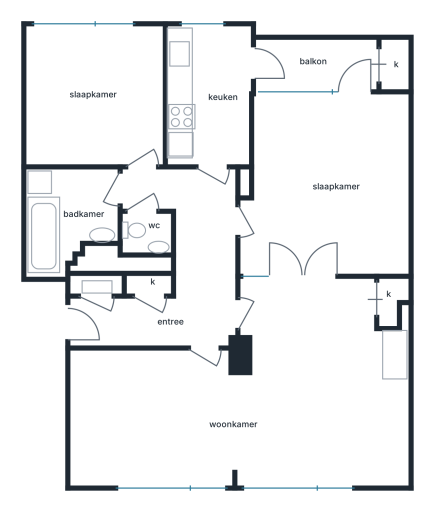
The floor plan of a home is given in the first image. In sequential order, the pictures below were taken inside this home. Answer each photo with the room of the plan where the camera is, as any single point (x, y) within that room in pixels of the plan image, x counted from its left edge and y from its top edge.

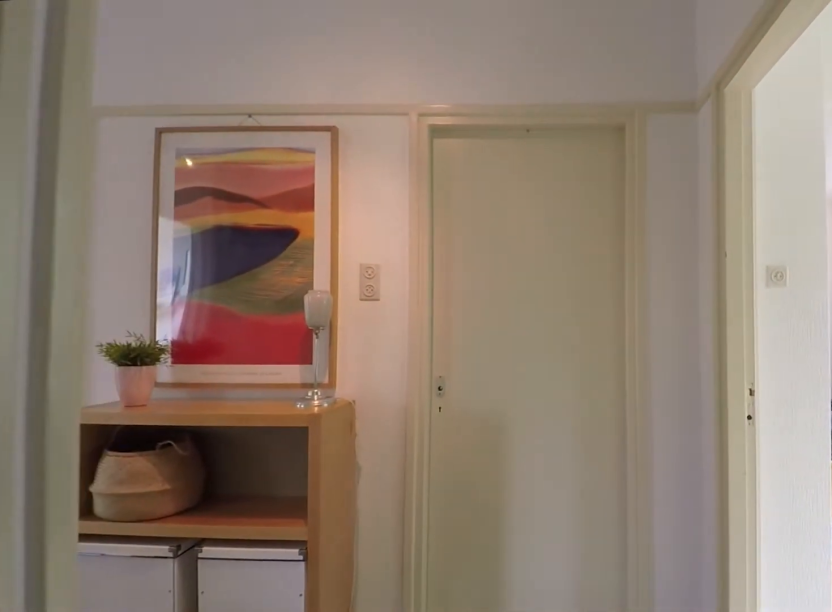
(181, 265)
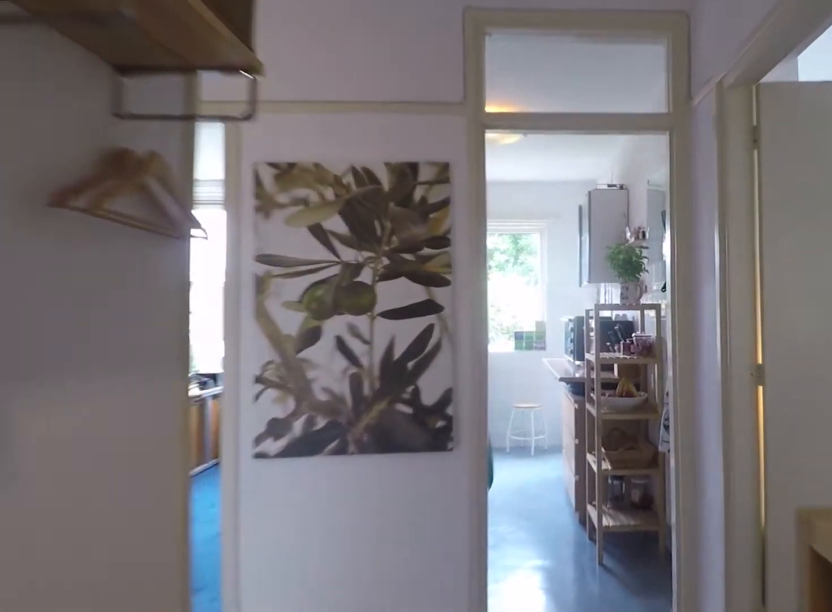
(179, 265)
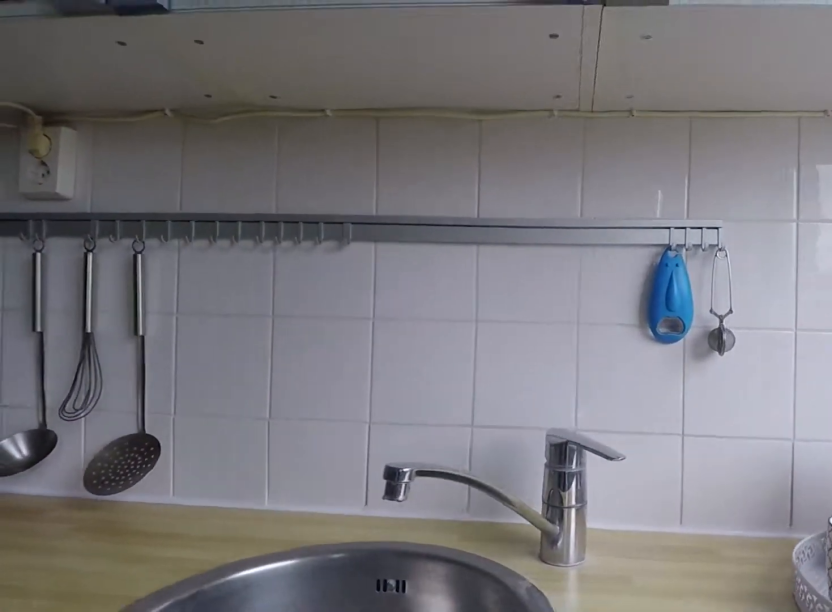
(182, 88)
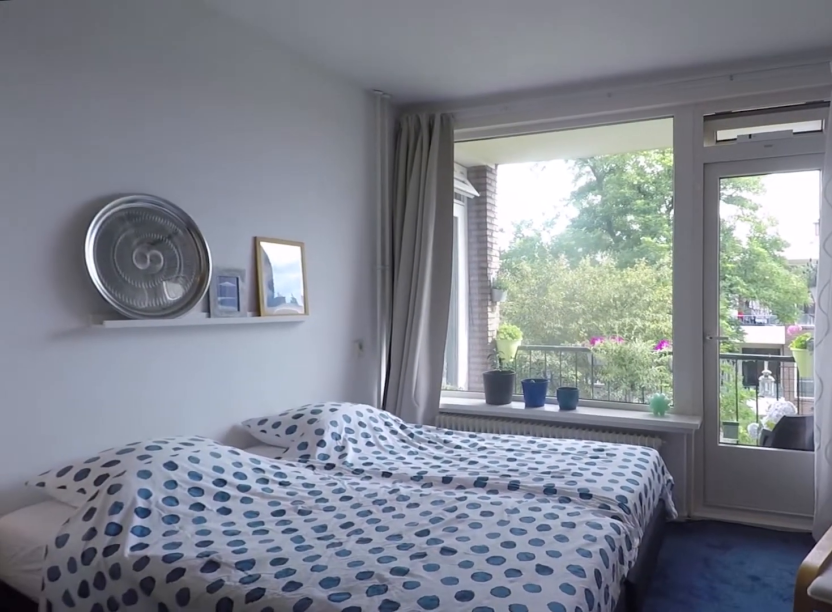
(327, 186)
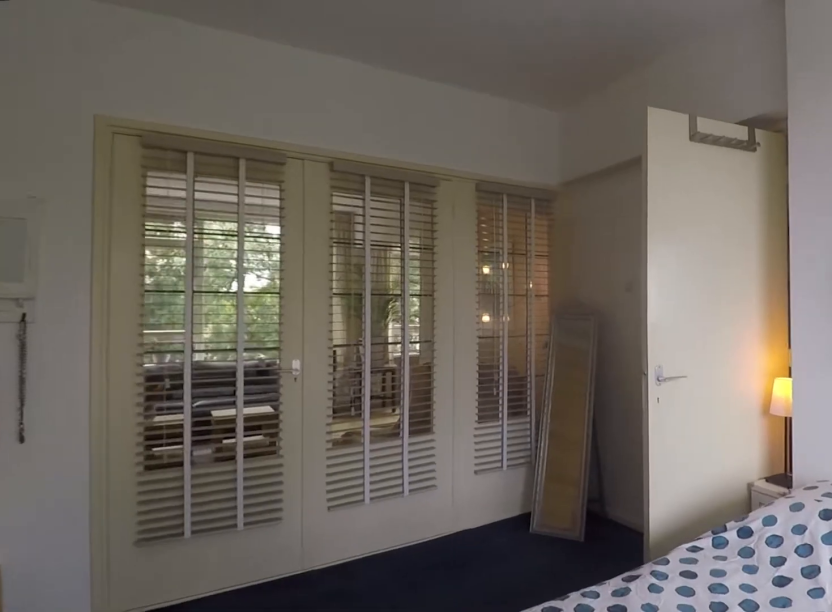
(327, 186)
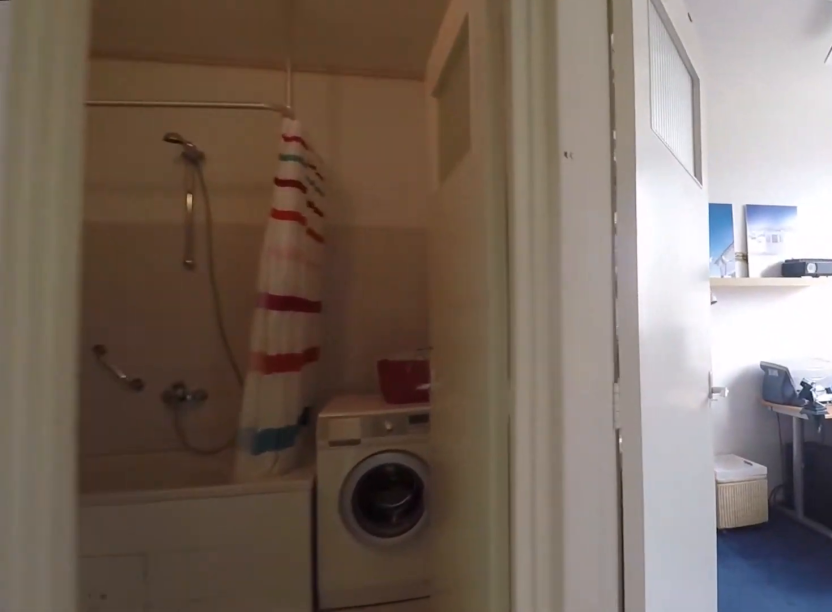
(187, 296)
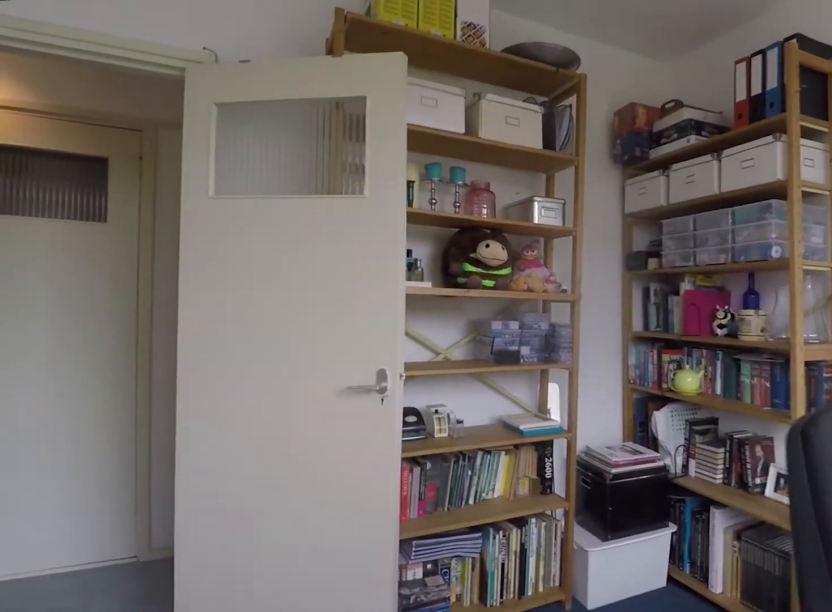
(96, 96)
